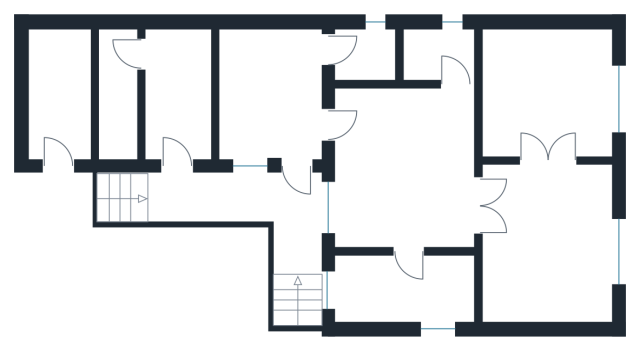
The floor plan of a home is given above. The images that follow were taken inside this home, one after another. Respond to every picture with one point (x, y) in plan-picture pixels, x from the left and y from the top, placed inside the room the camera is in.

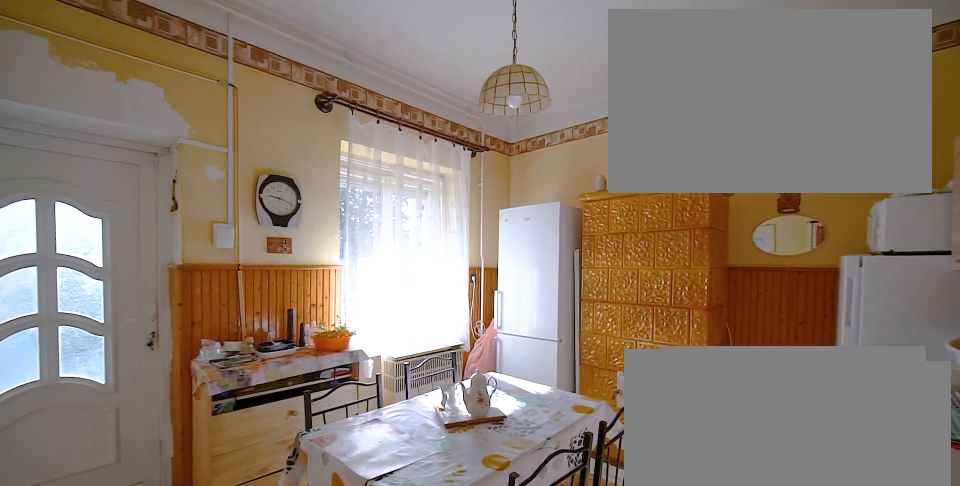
(273, 97)
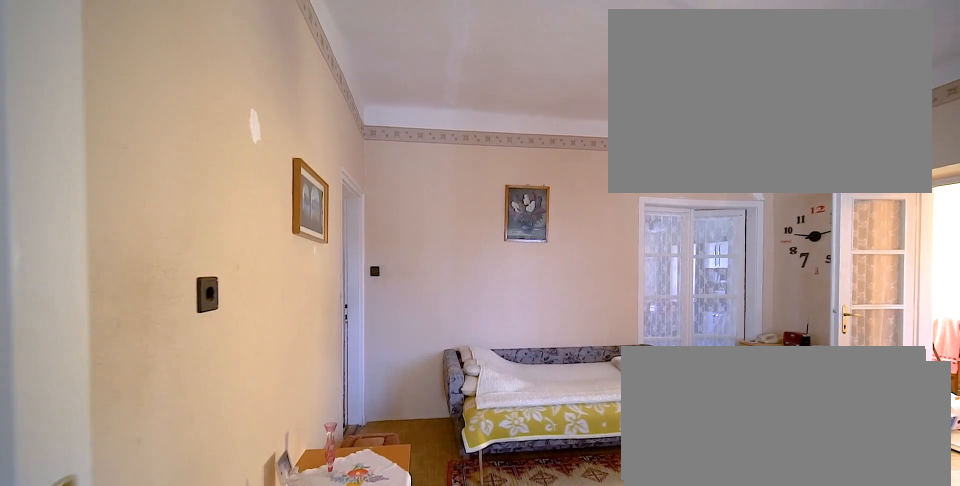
(407, 177)
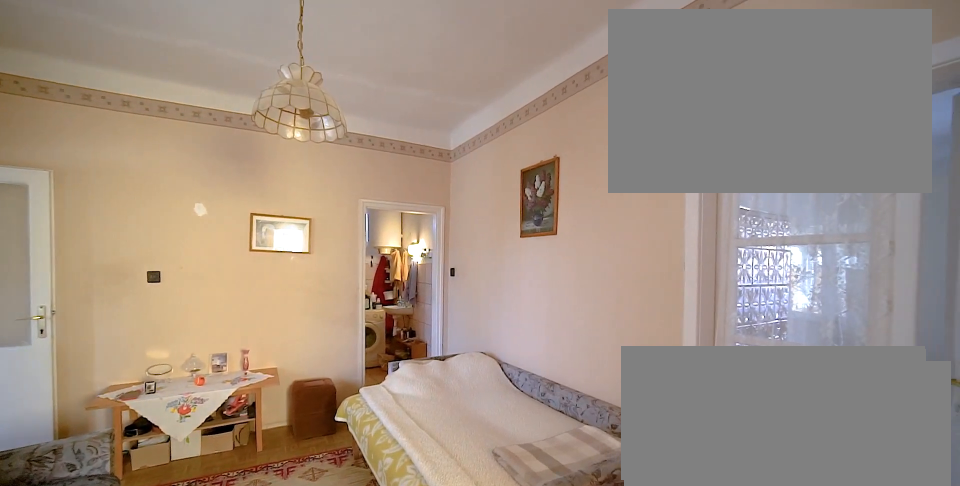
(407, 177)
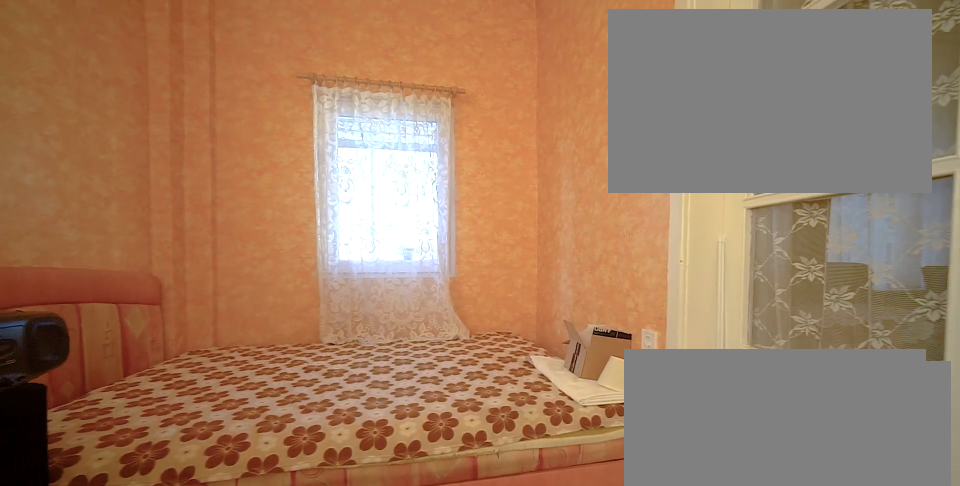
(406, 294)
